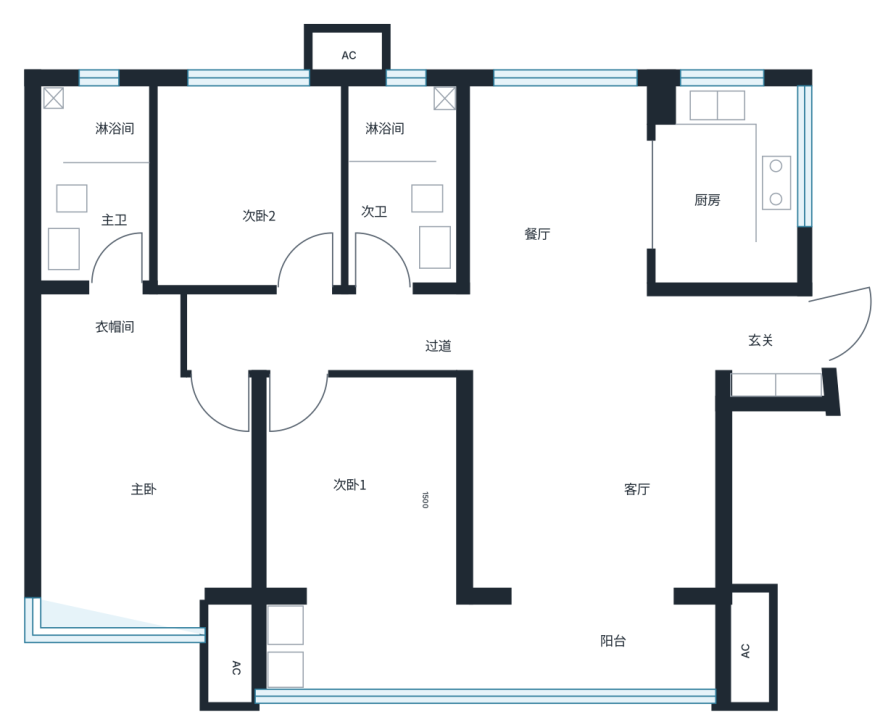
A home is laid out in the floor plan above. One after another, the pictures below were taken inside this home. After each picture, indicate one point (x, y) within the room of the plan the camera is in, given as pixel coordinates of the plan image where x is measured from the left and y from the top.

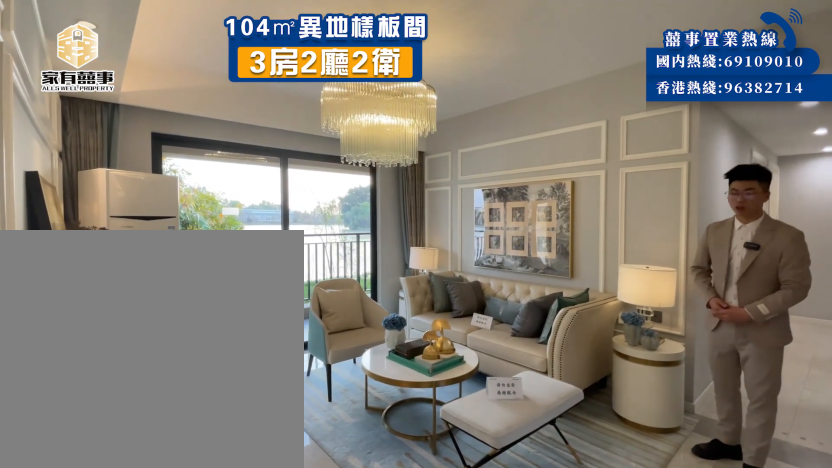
(601, 326)
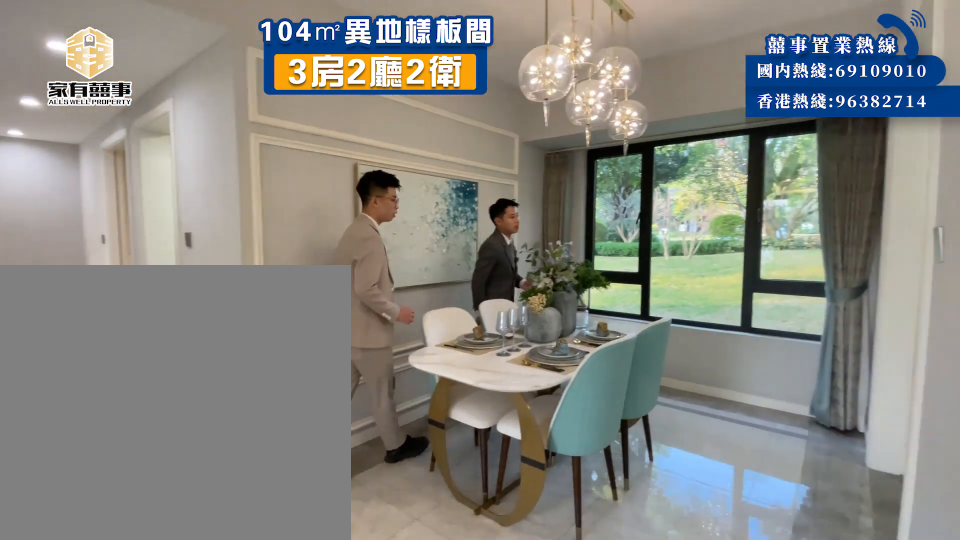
(602, 235)
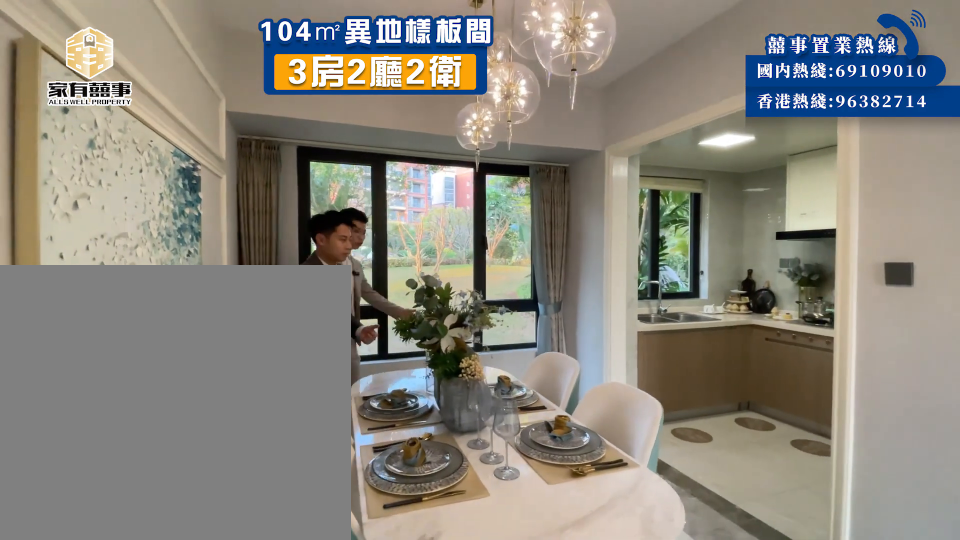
(601, 198)
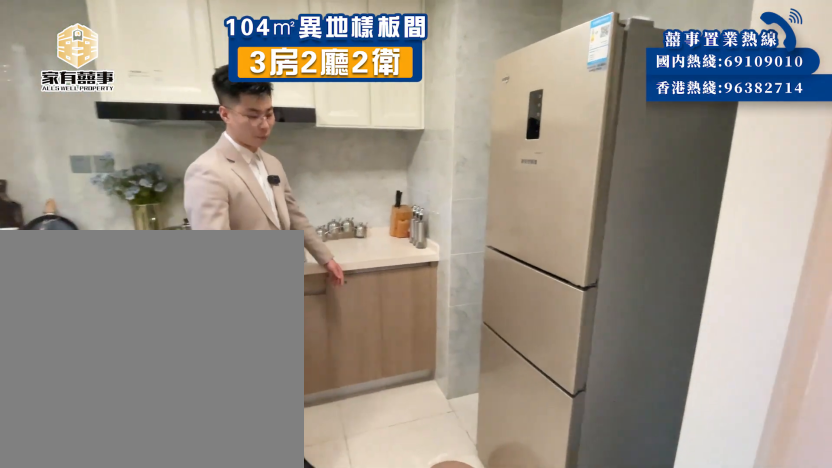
(699, 175)
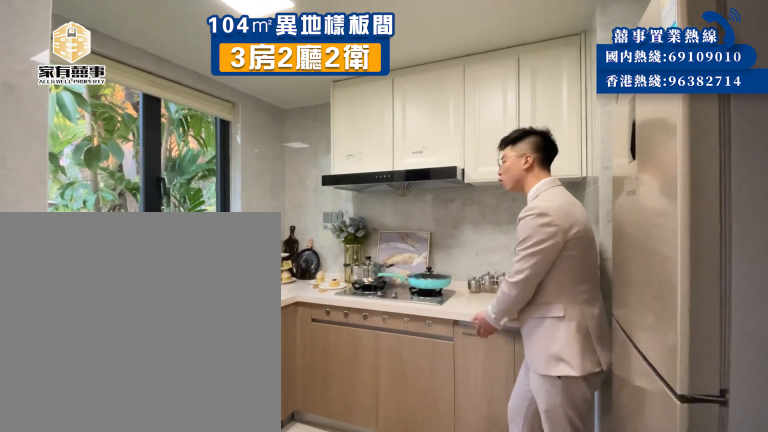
(699, 175)
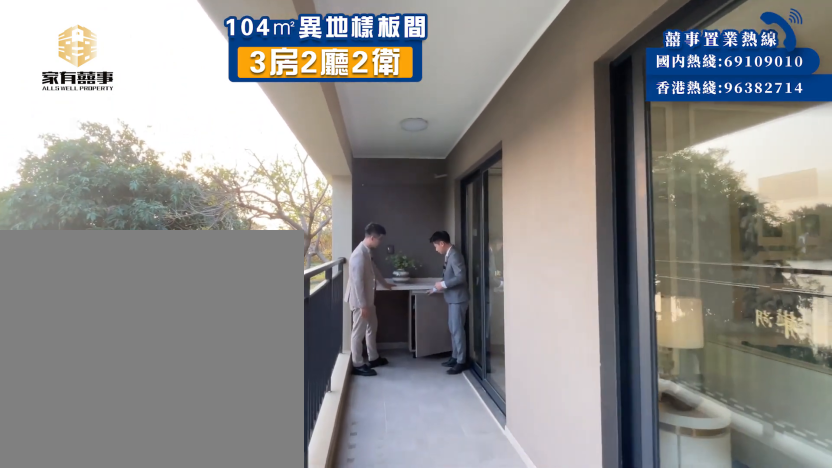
(378, 636)
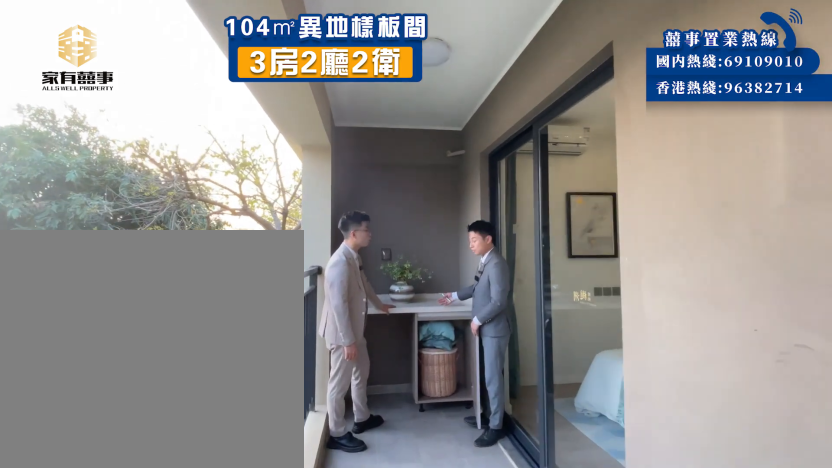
(378, 636)
